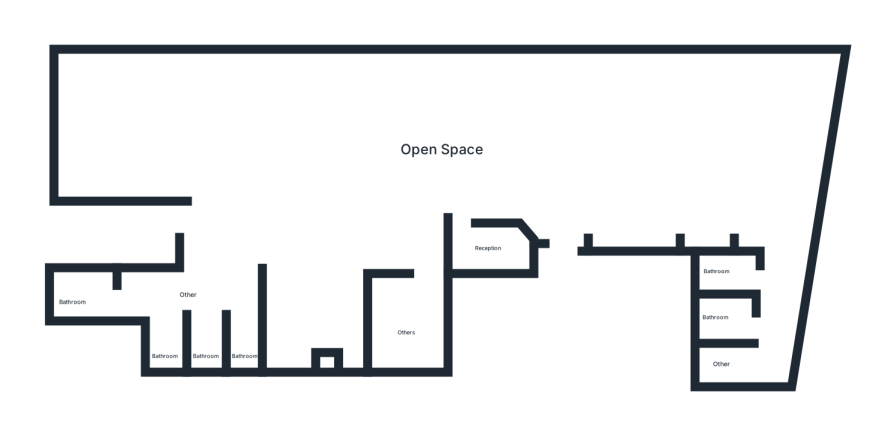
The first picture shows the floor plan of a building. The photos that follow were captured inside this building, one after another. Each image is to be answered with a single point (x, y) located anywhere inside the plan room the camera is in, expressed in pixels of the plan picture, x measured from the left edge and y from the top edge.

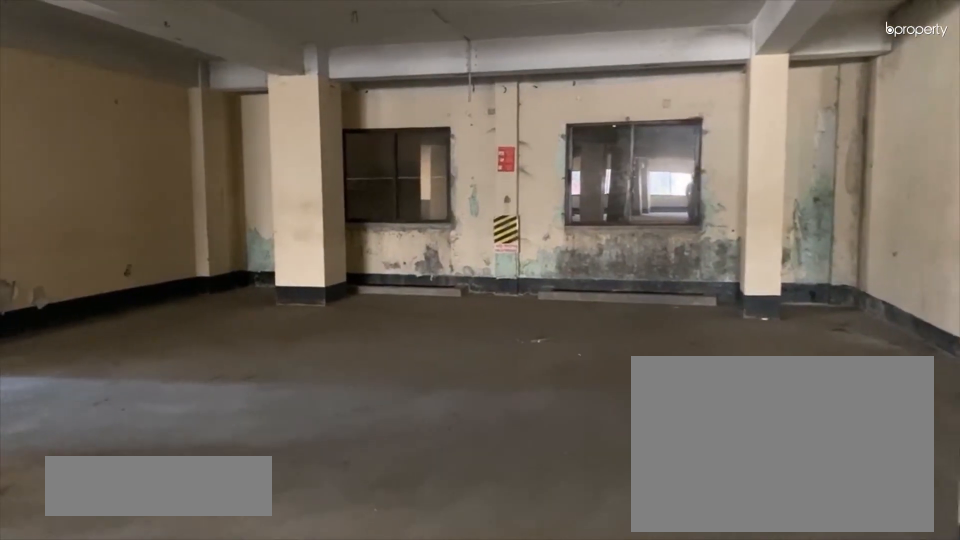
(207, 131)
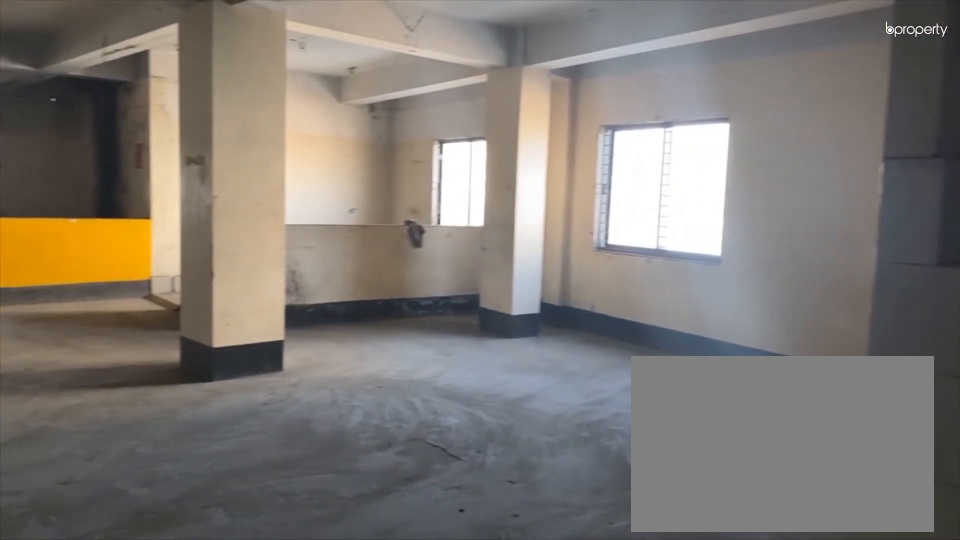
(278, 202)
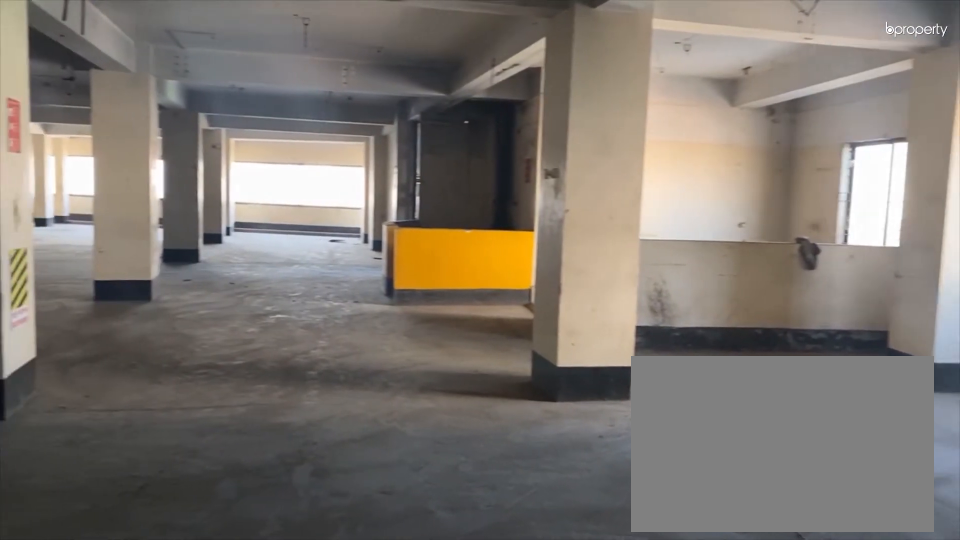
(278, 202)
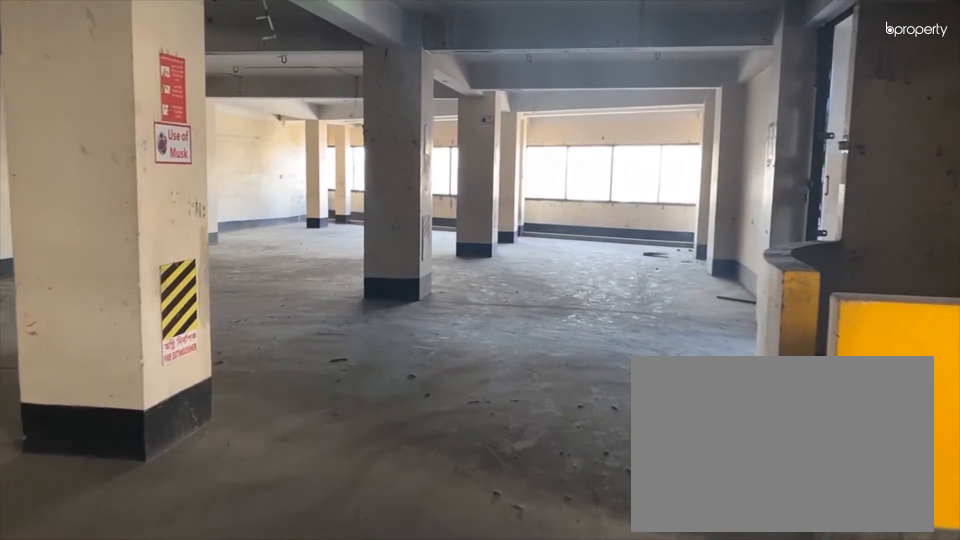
(406, 160)
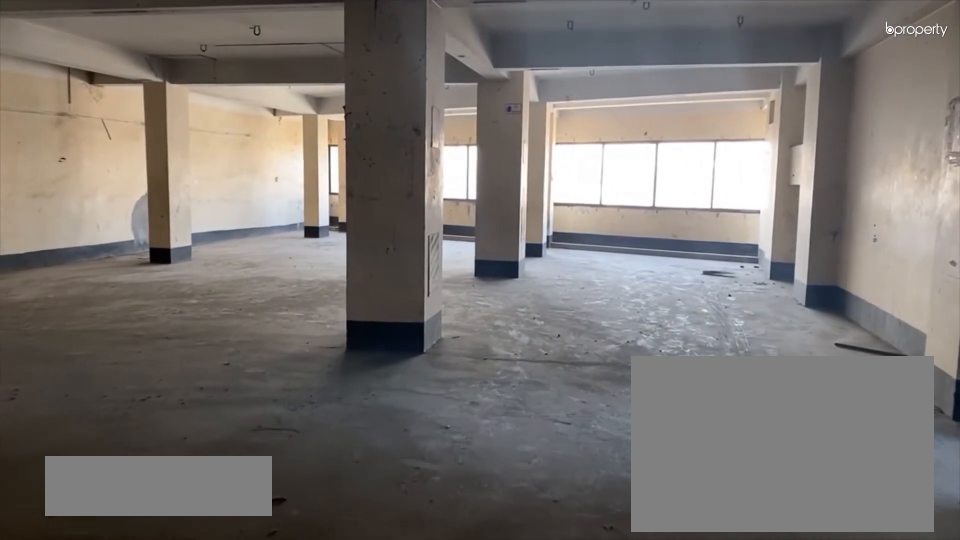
(498, 149)
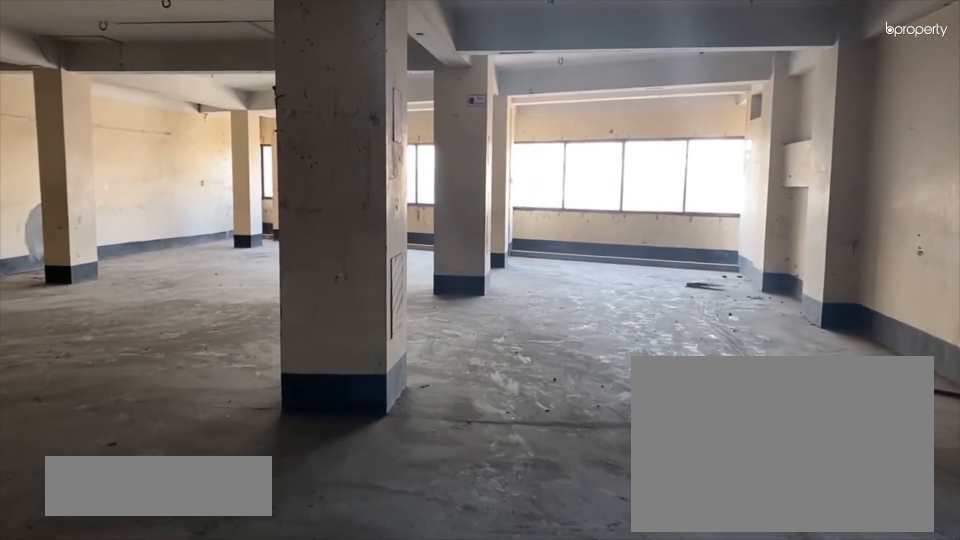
(498, 149)
